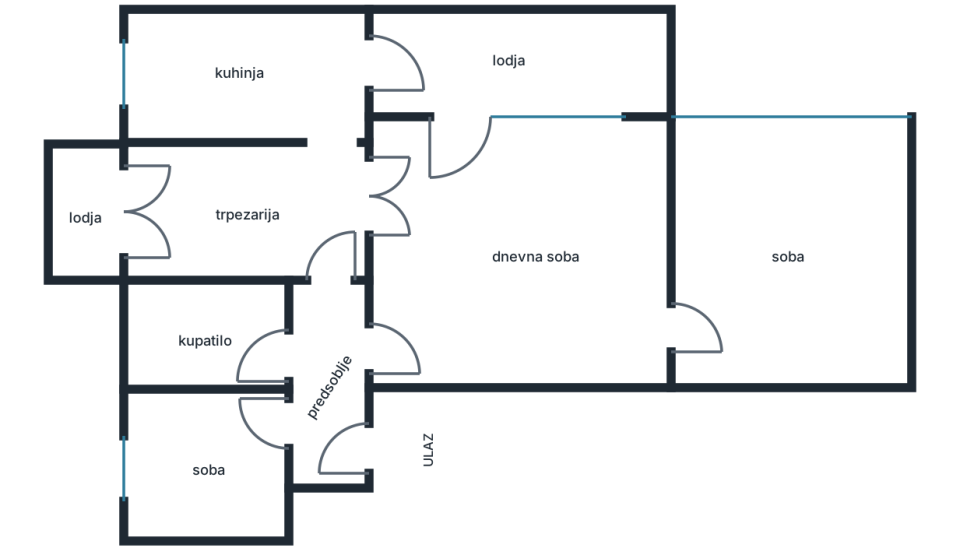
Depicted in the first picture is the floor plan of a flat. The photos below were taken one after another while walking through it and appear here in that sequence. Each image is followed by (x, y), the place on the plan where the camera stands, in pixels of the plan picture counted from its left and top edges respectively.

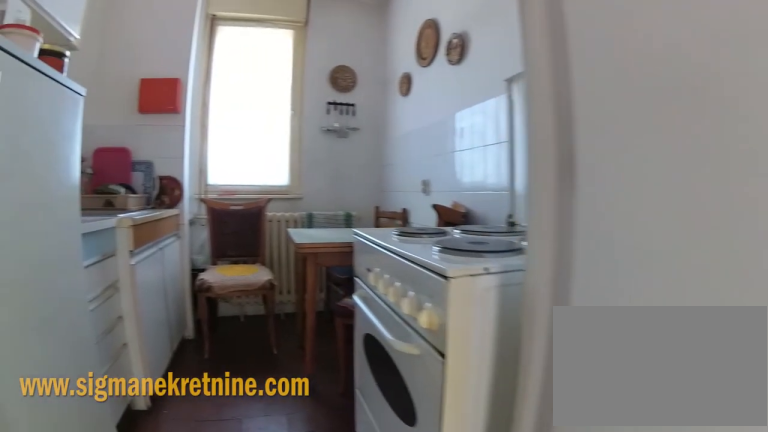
(349, 88)
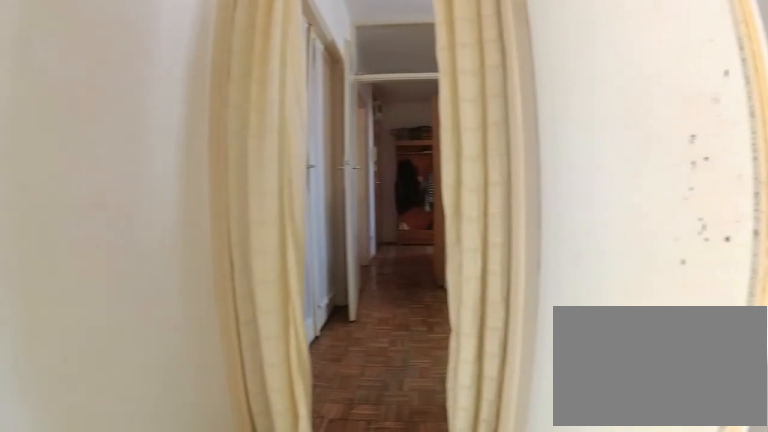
(341, 53)
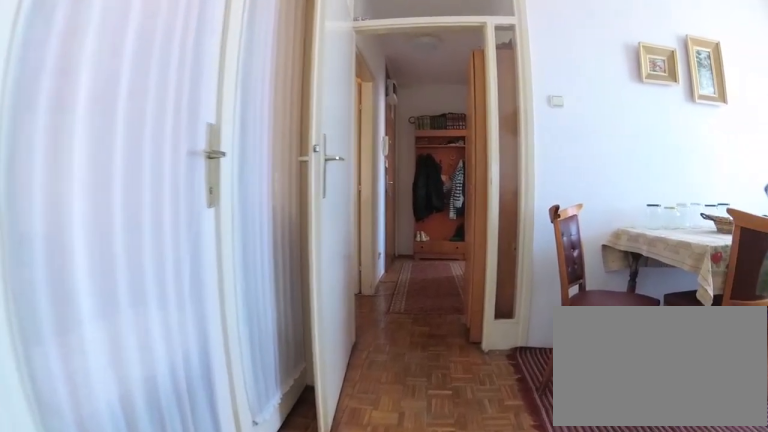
(331, 130)
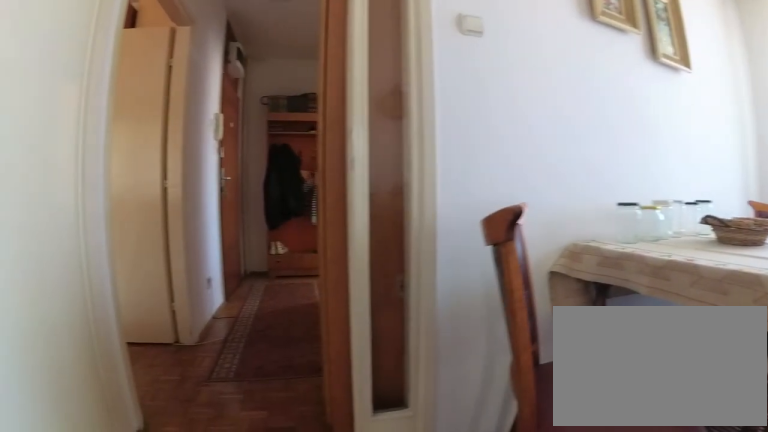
(318, 167)
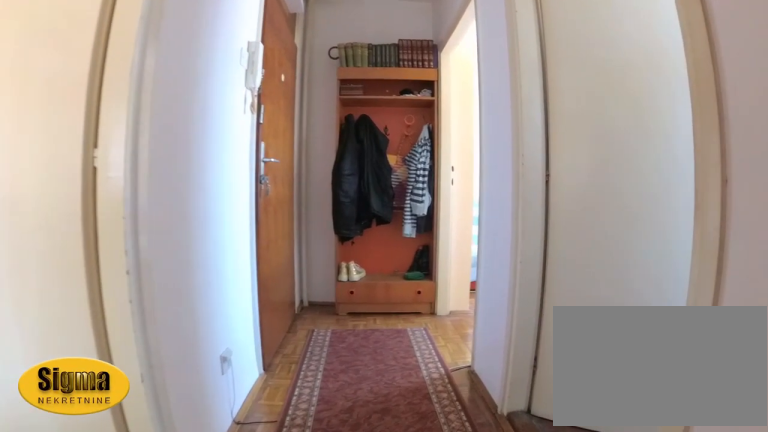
(325, 259)
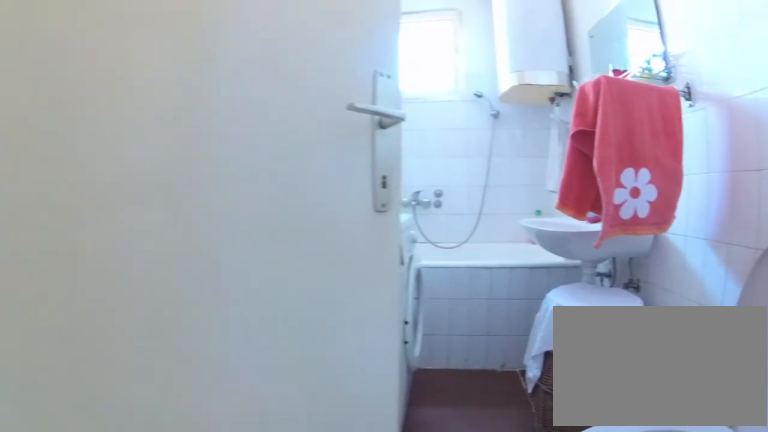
(319, 323)
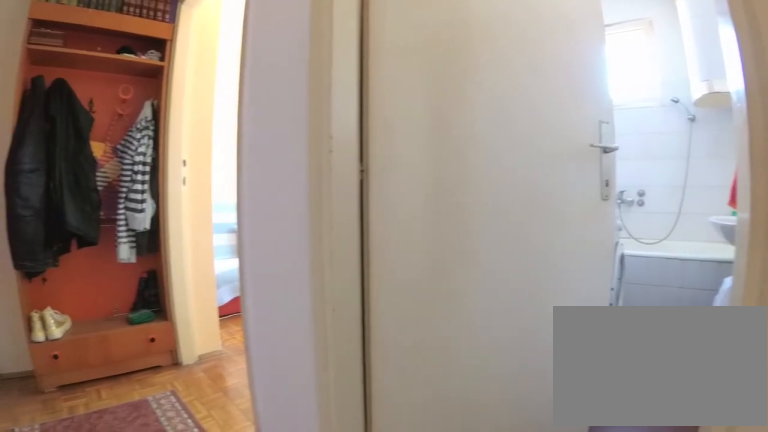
(323, 321)
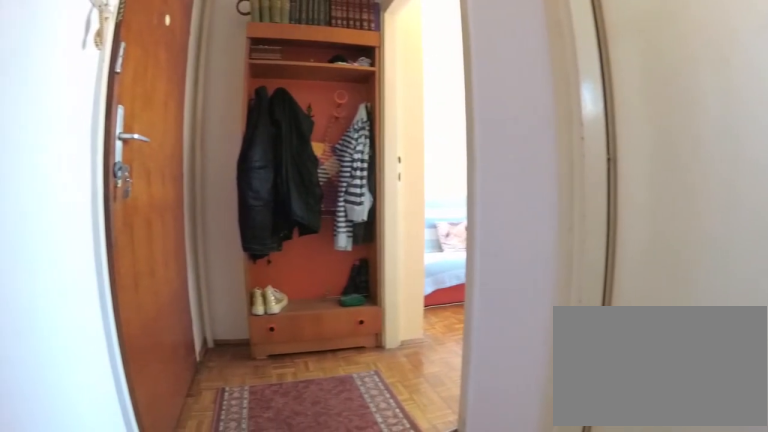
(327, 310)
